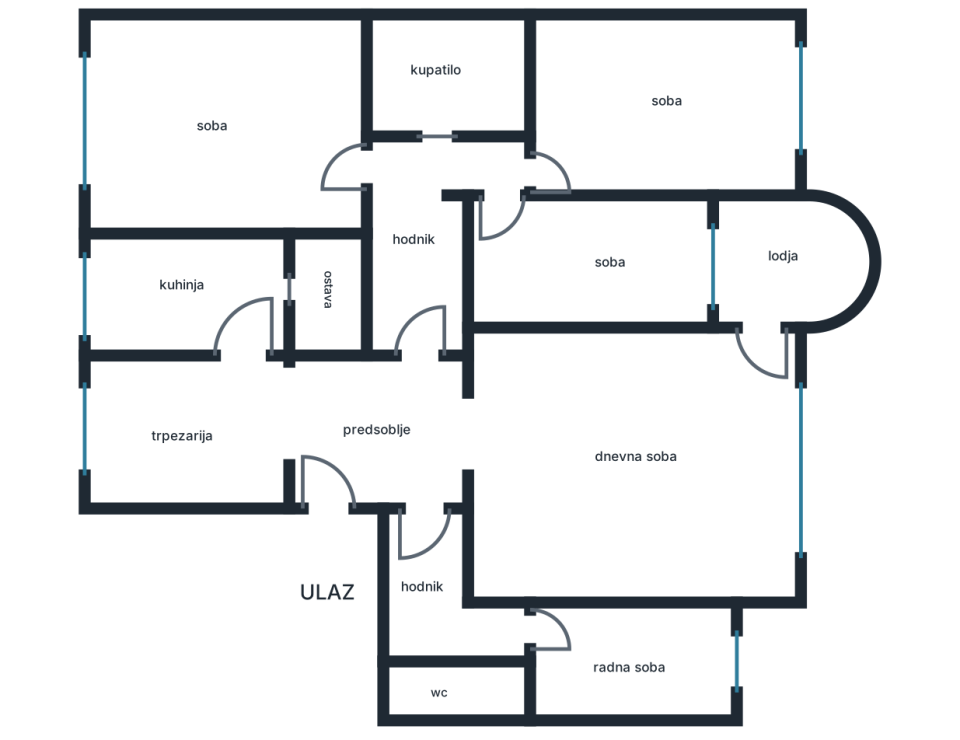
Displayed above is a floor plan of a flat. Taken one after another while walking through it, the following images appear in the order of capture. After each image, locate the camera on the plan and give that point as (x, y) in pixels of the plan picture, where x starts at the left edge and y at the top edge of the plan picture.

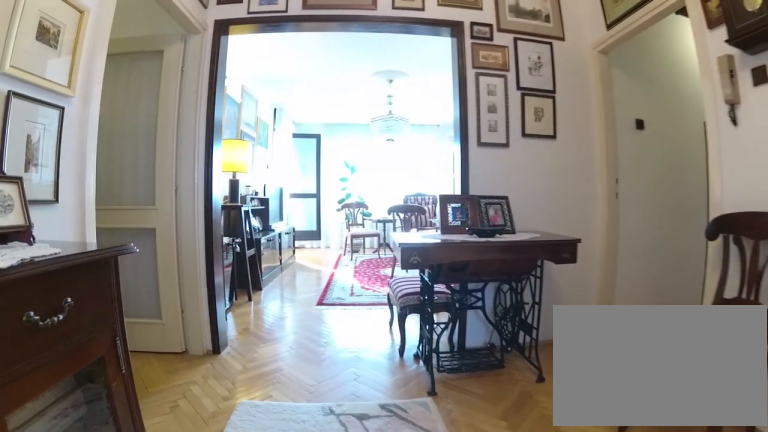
(272, 414)
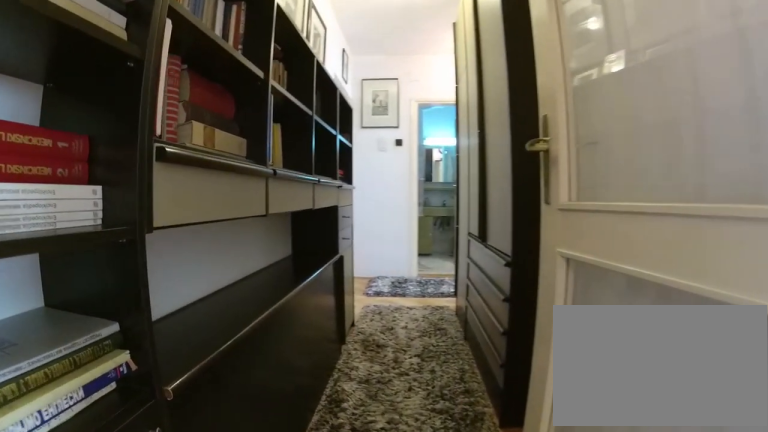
(426, 401)
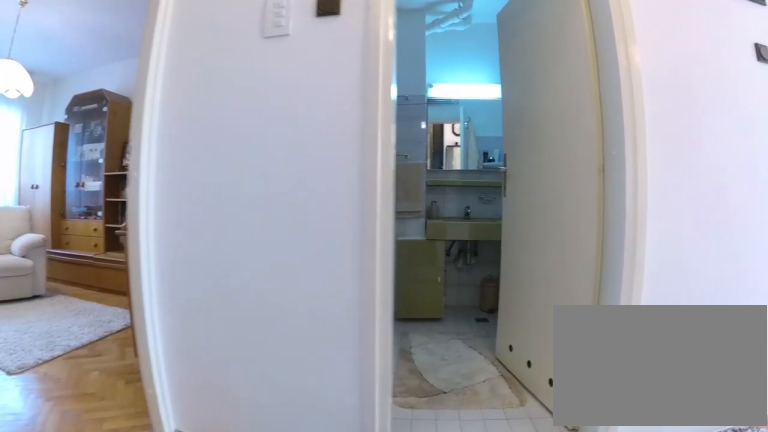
(426, 261)
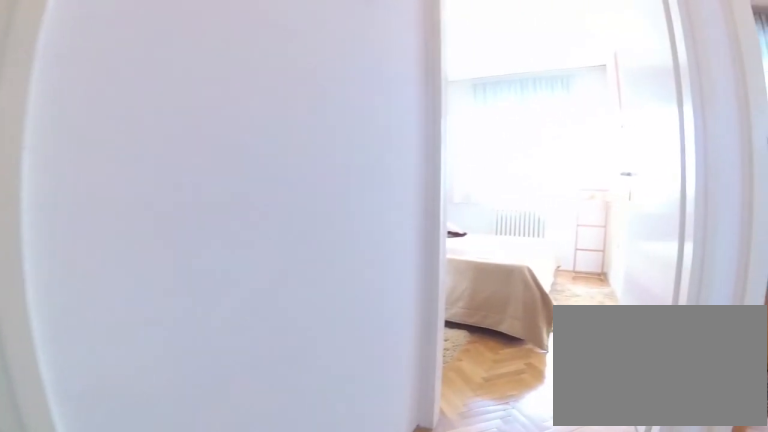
(412, 214)
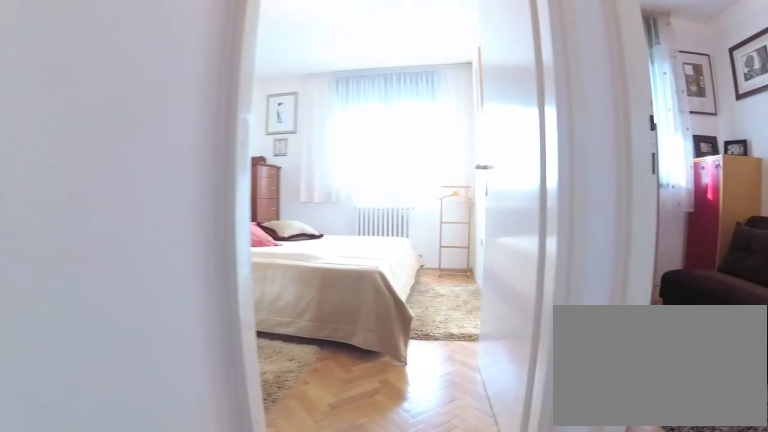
(419, 183)
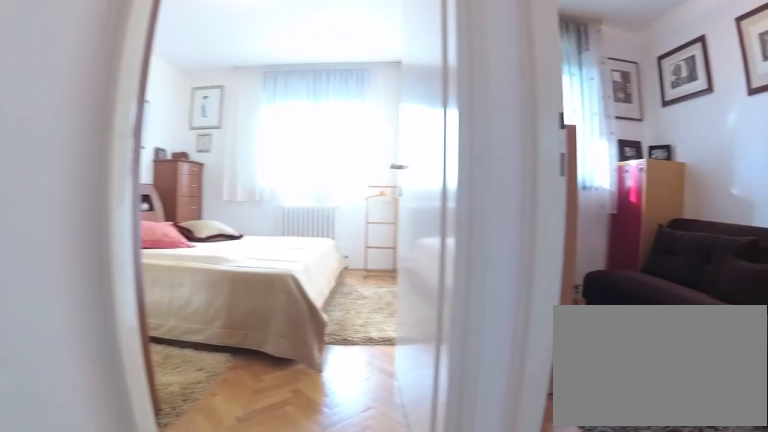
(430, 176)
